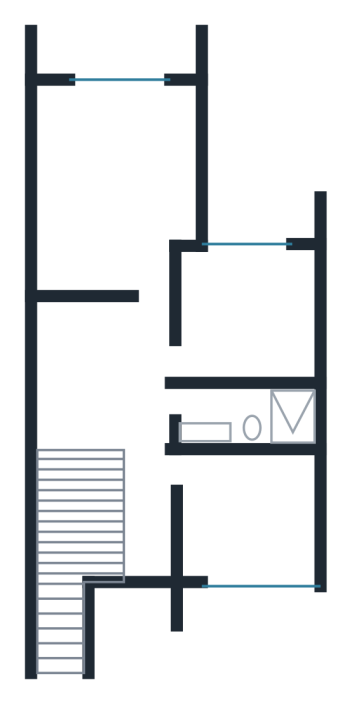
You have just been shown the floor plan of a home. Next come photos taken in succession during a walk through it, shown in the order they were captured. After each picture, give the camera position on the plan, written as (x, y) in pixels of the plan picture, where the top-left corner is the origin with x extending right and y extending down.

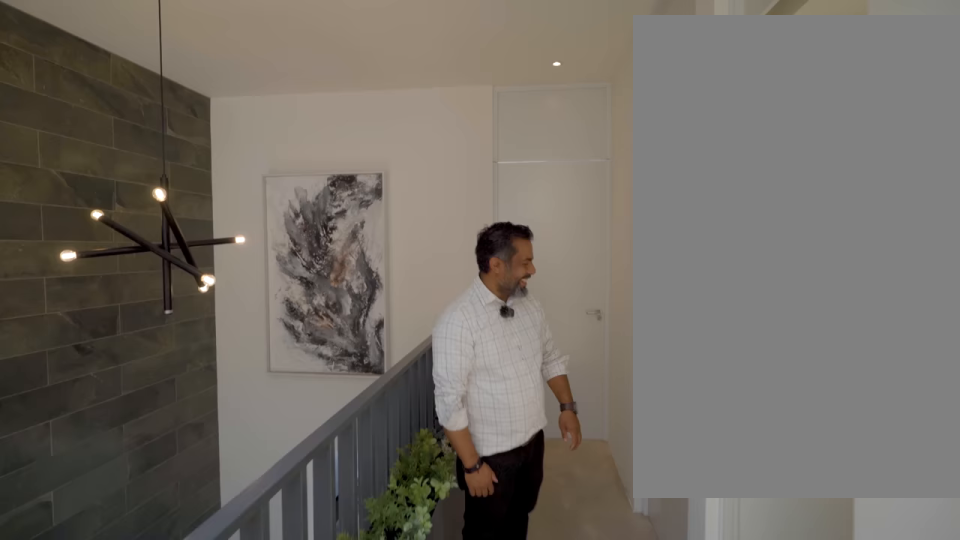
(152, 394)
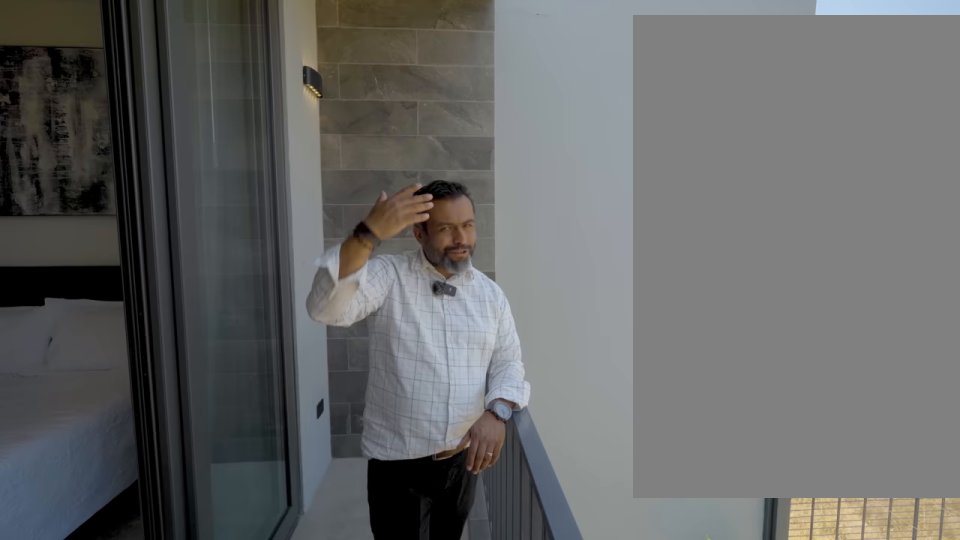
(132, 60)
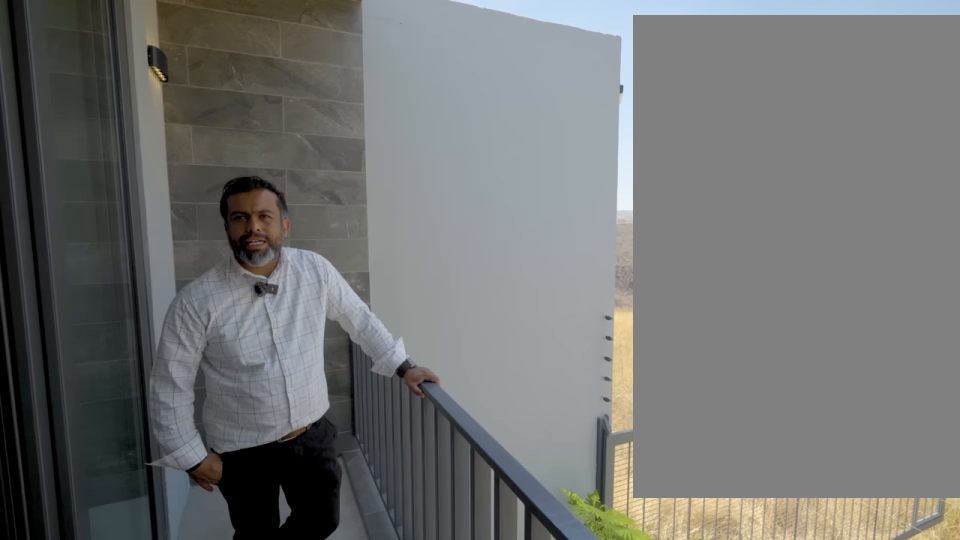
(133, 59)
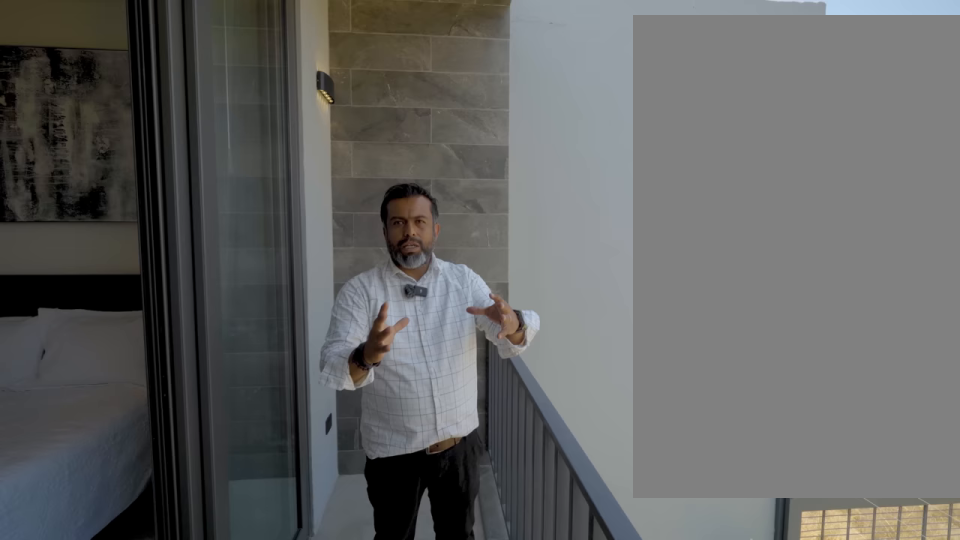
(132, 60)
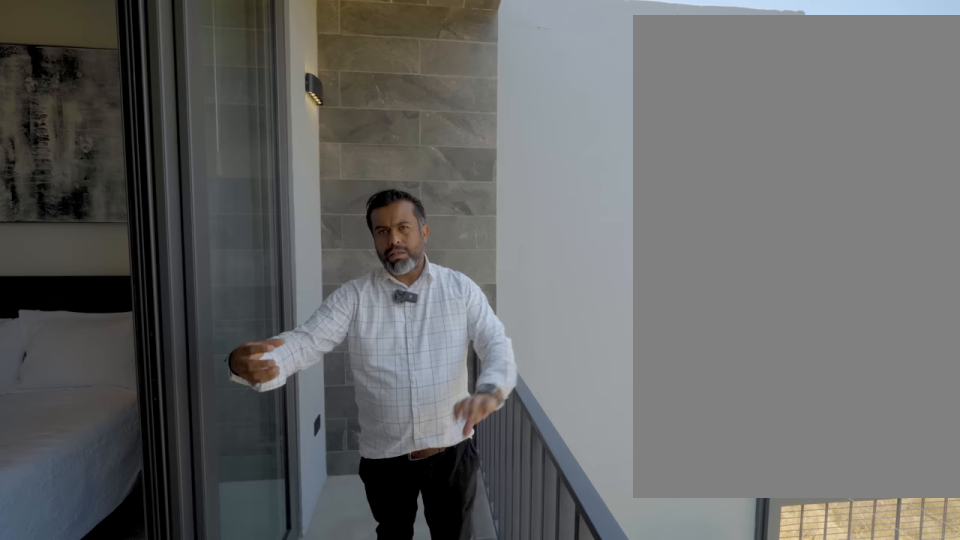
(132, 60)
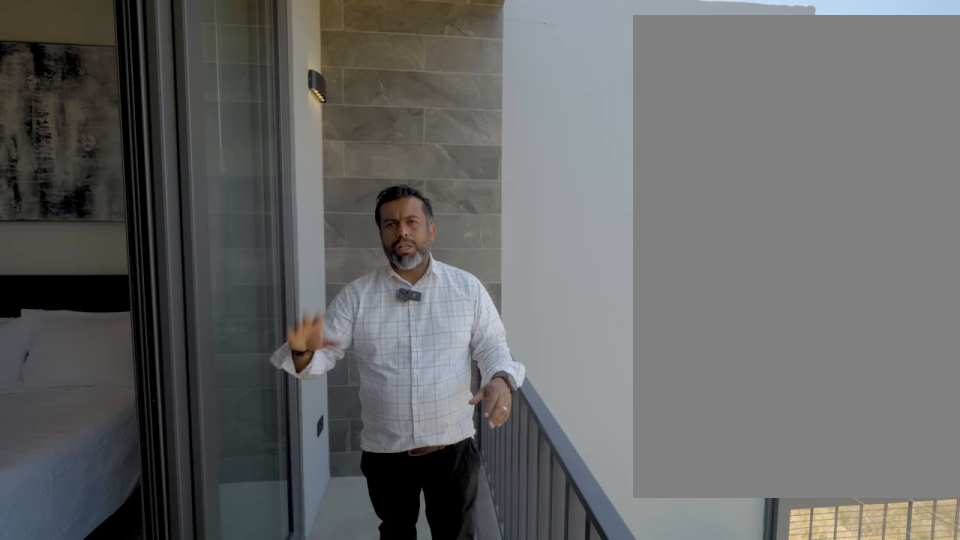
(132, 60)
